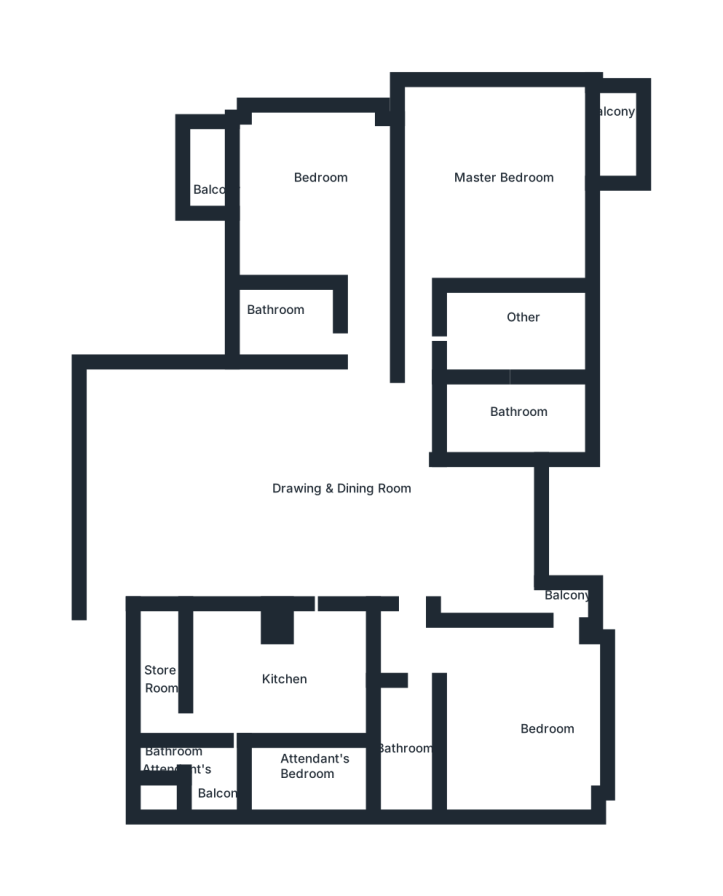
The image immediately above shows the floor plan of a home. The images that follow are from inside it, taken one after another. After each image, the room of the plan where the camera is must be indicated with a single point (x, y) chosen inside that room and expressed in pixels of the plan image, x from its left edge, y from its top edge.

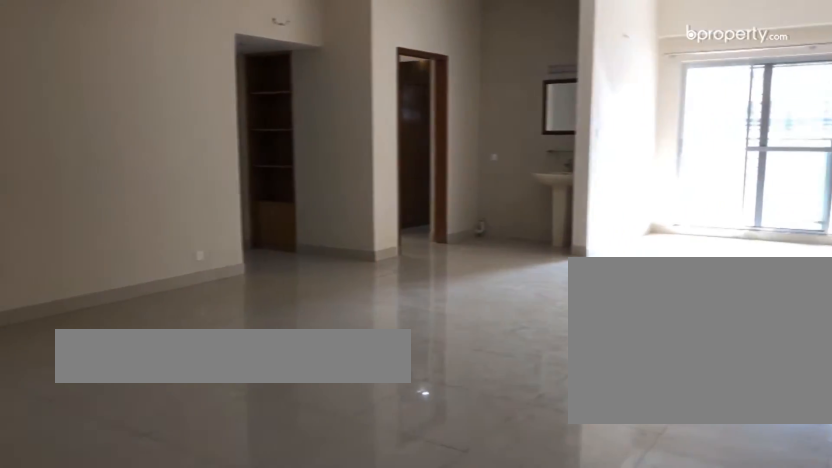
(289, 504)
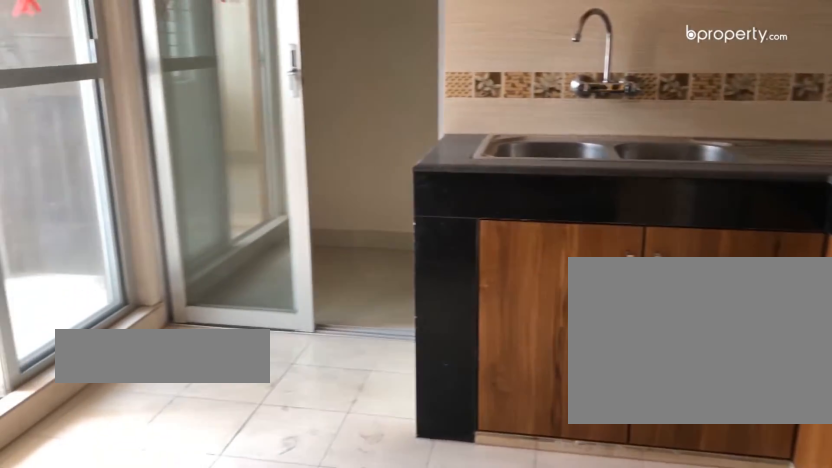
(309, 683)
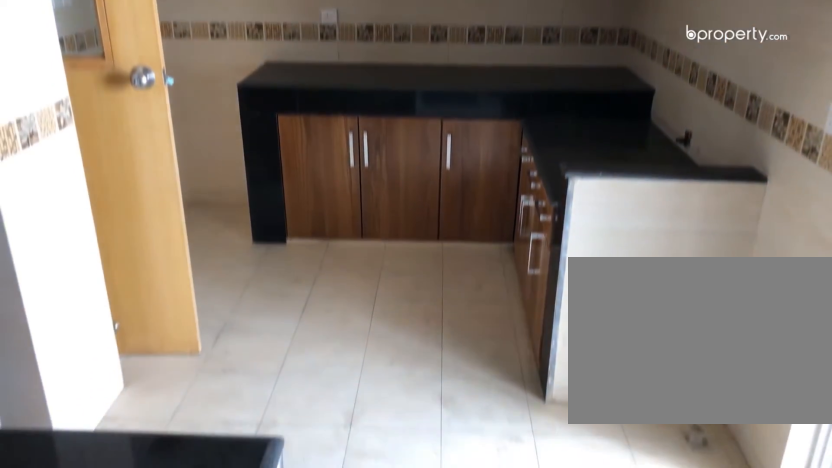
(311, 679)
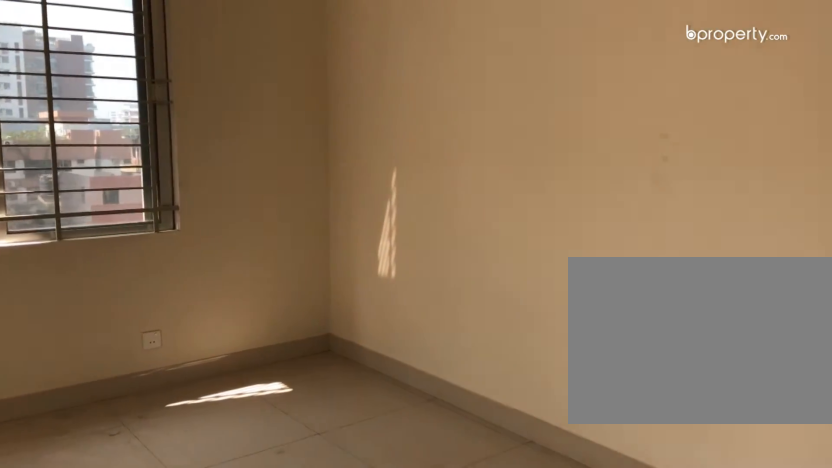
(526, 711)
